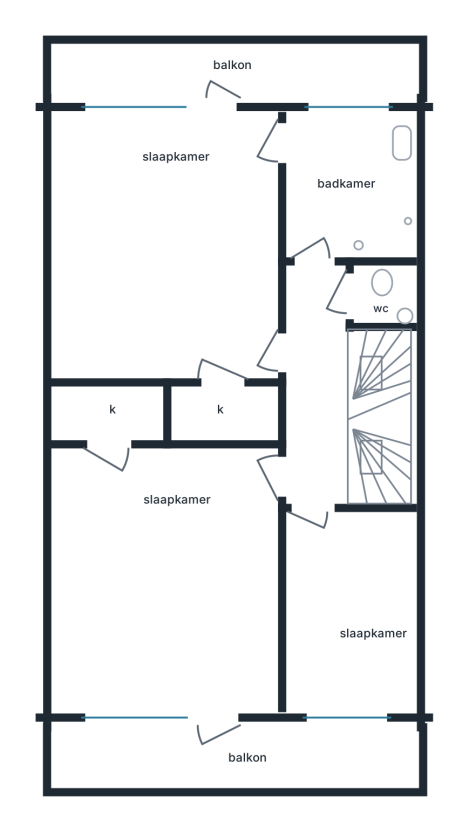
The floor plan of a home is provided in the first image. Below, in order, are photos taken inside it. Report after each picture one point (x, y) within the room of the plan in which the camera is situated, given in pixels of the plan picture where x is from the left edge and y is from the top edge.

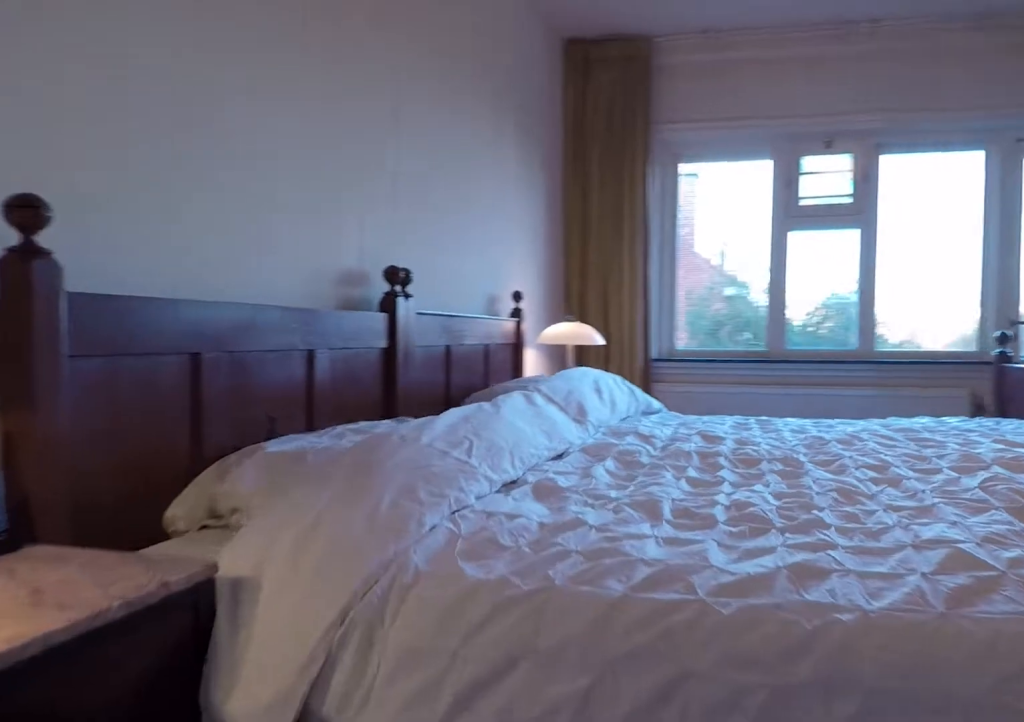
(163, 244)
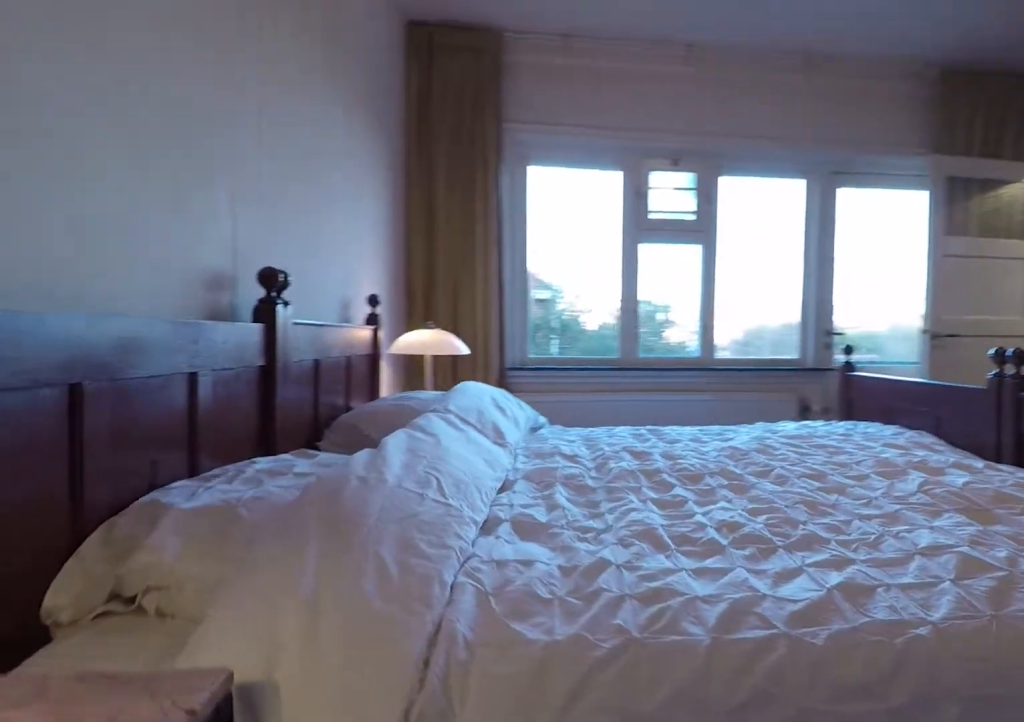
(163, 244)
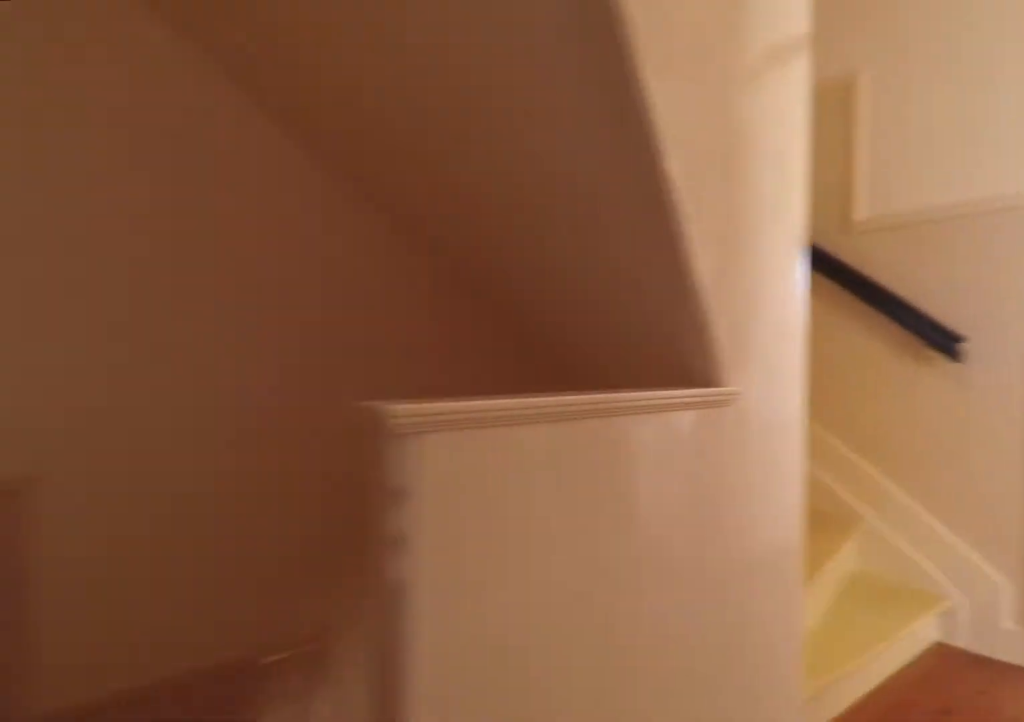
(317, 385)
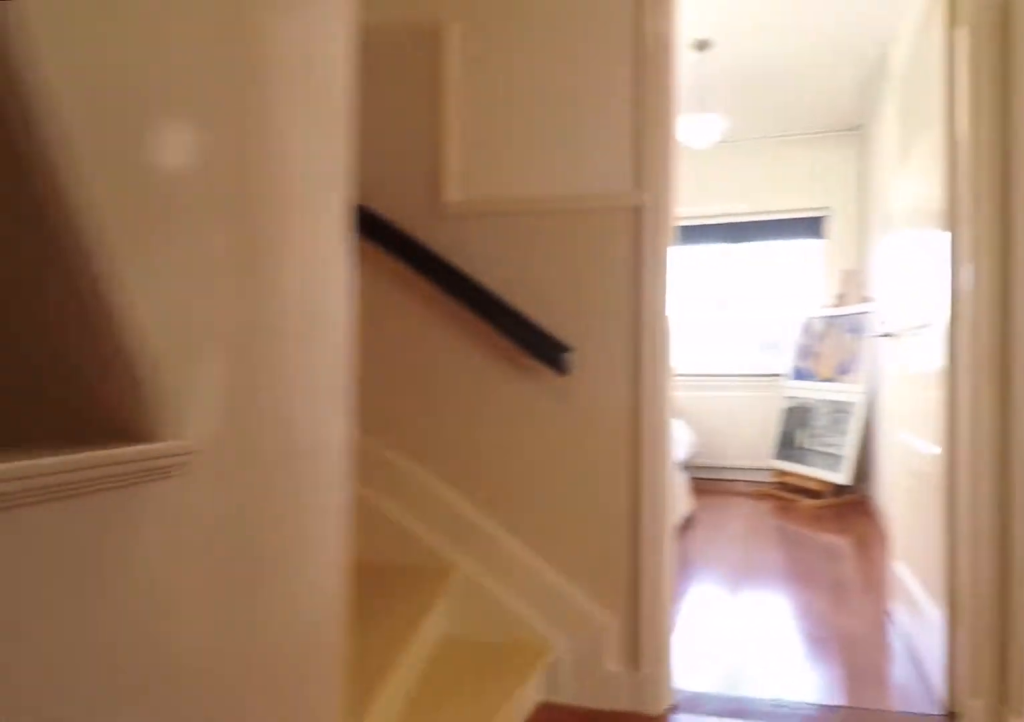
(317, 385)
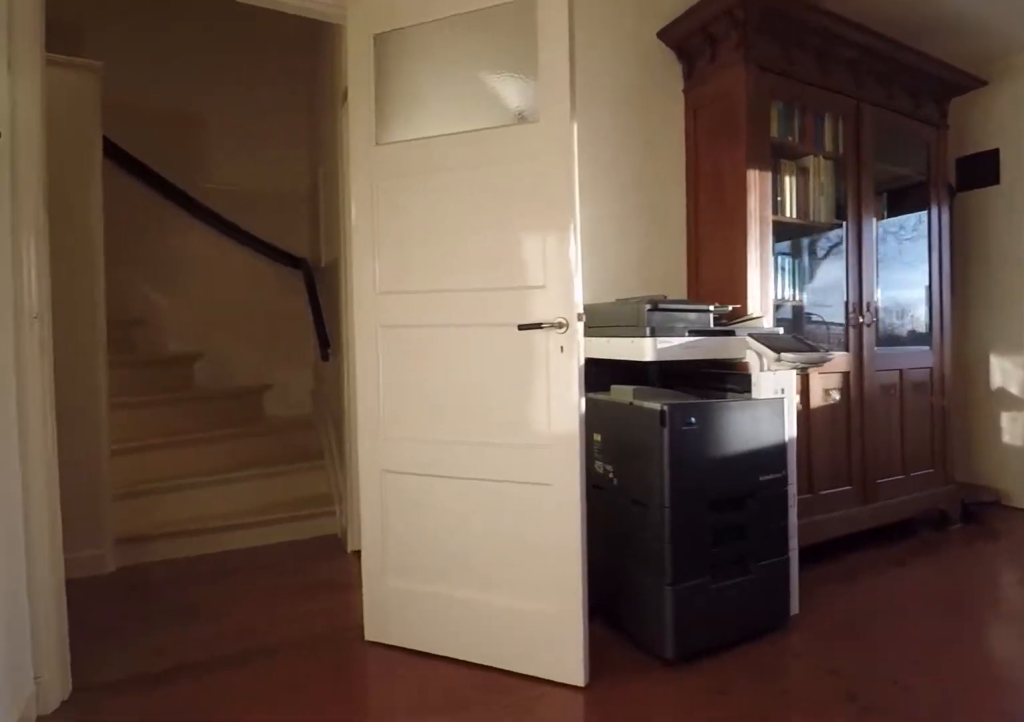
(164, 575)
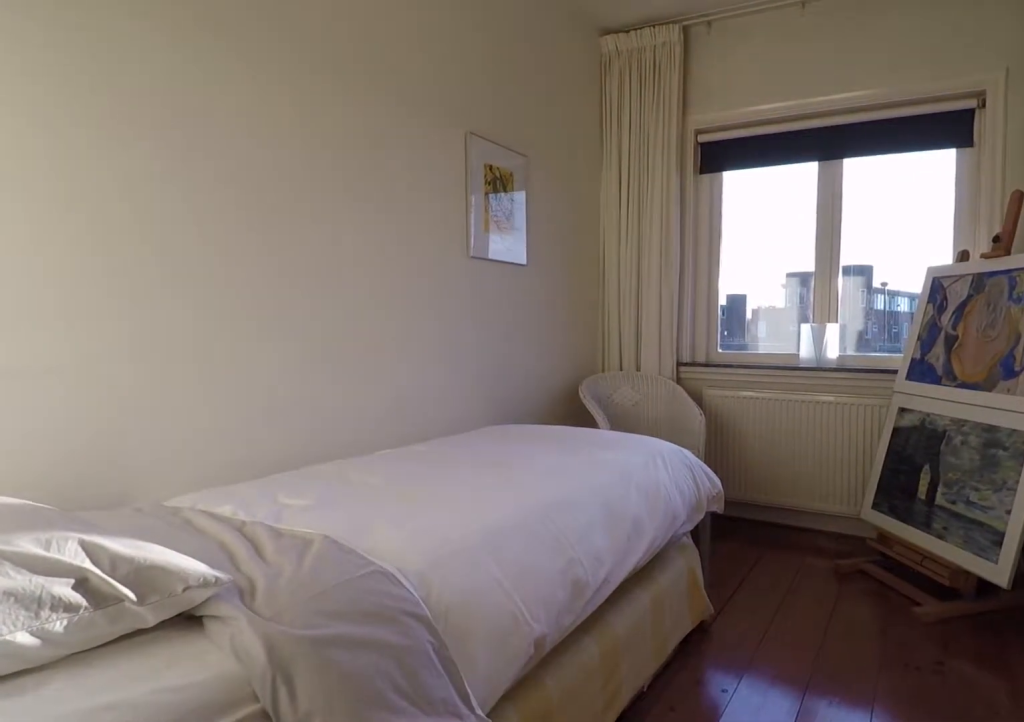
(347, 608)
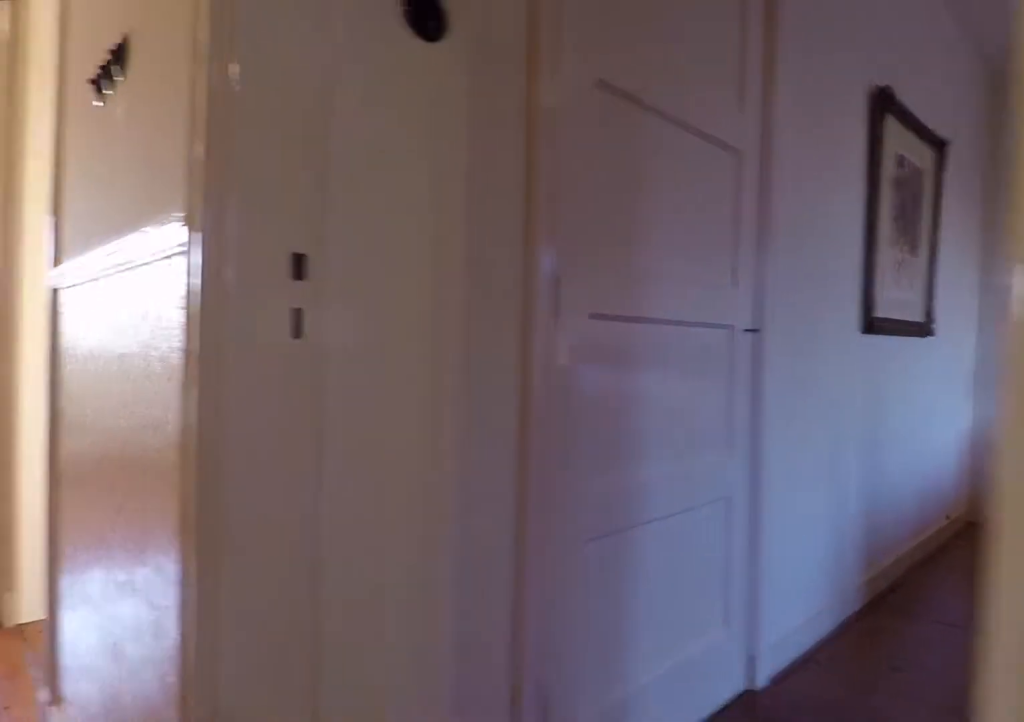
(317, 385)
